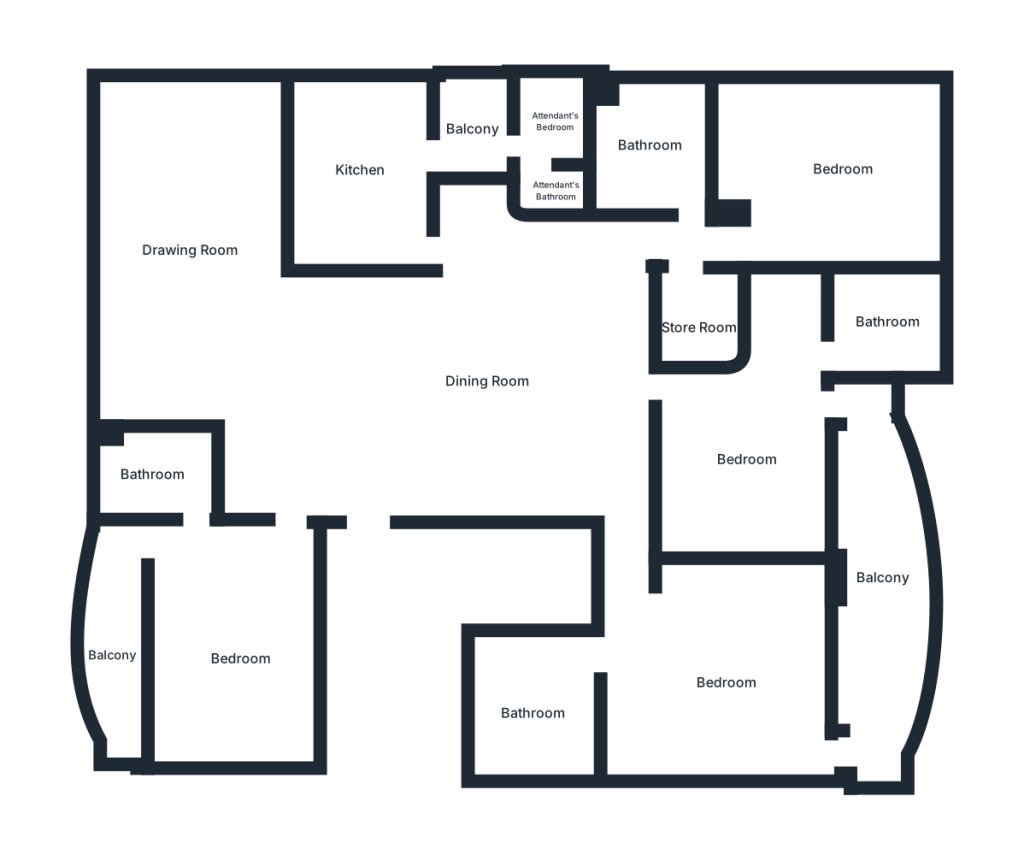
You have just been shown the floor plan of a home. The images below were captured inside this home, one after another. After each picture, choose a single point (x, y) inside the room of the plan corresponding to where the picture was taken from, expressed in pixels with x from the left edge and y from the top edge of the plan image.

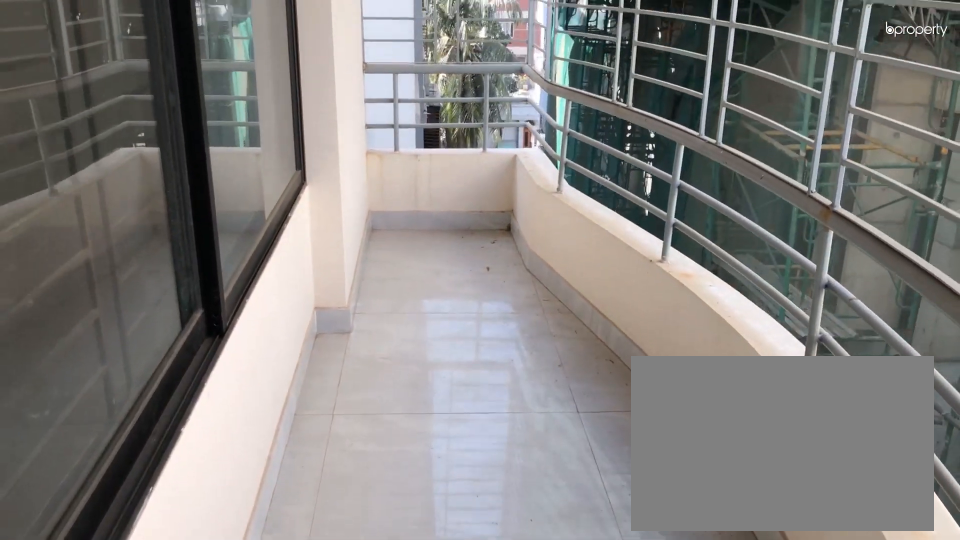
(116, 655)
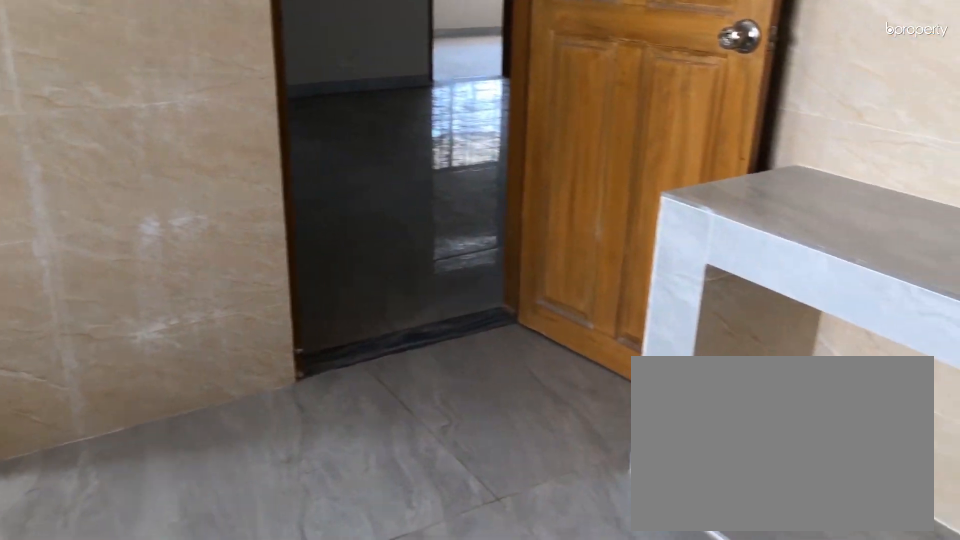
(360, 165)
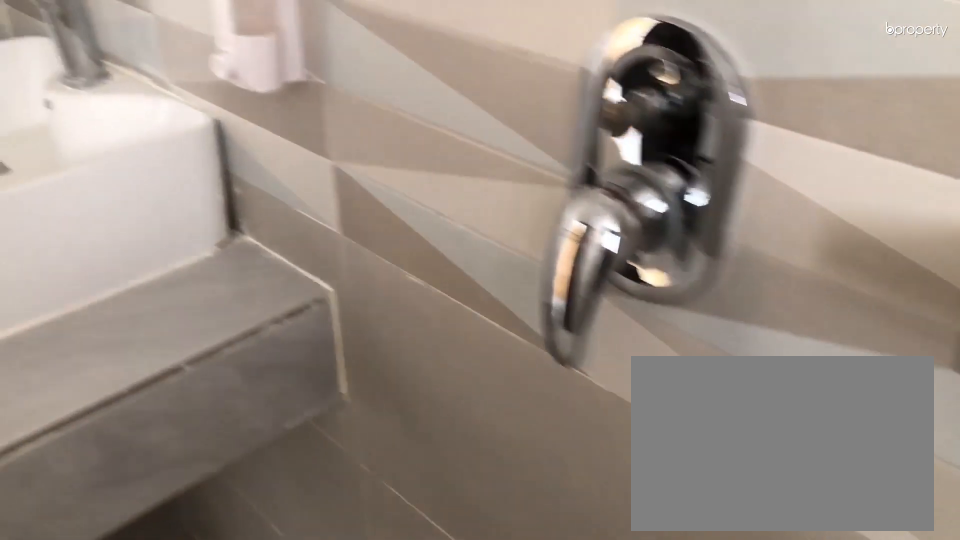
(654, 154)
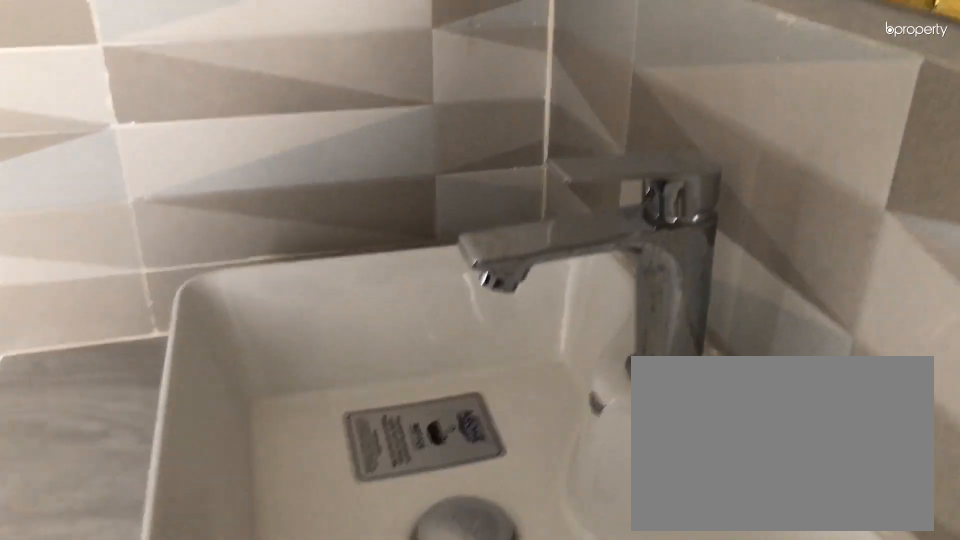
(654, 154)
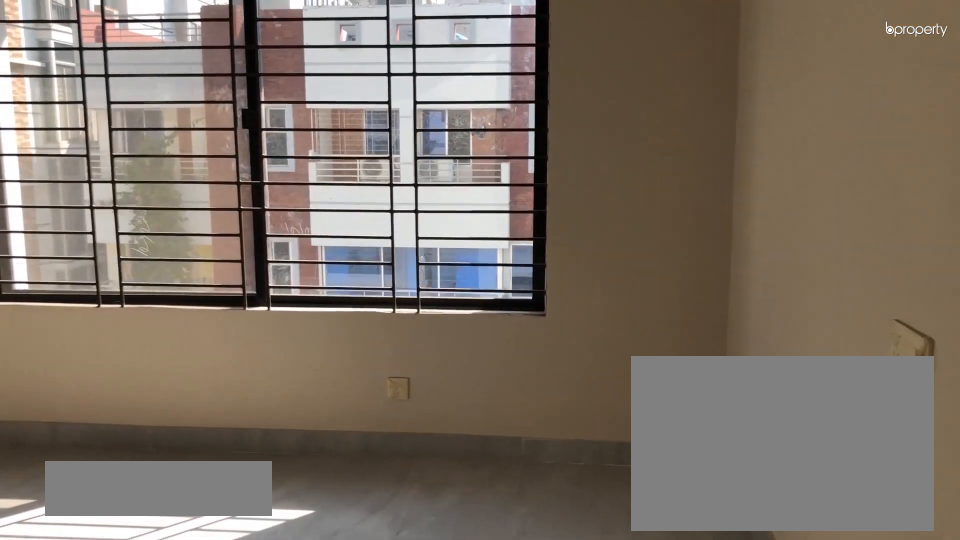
(827, 176)
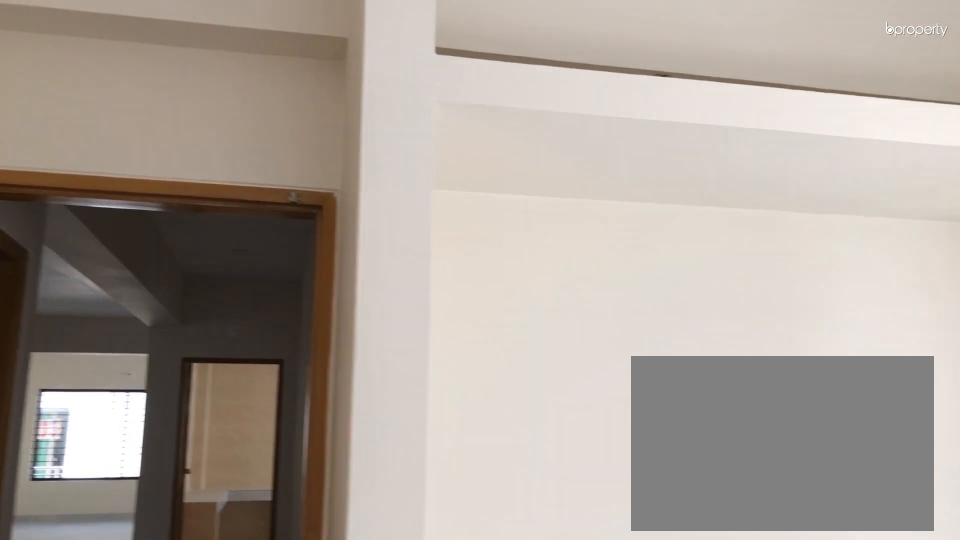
(827, 176)
